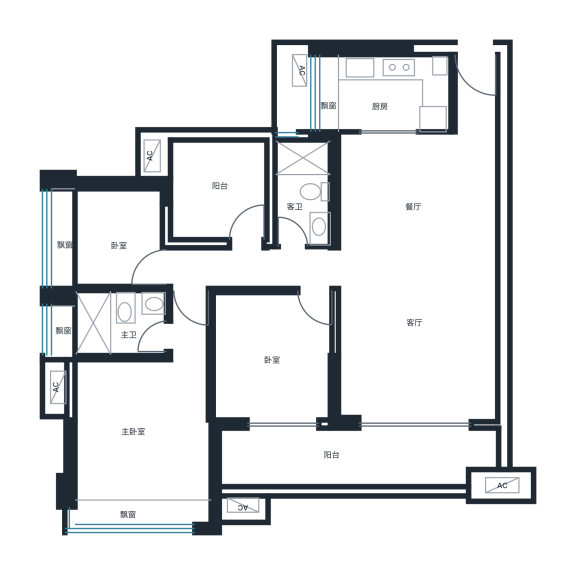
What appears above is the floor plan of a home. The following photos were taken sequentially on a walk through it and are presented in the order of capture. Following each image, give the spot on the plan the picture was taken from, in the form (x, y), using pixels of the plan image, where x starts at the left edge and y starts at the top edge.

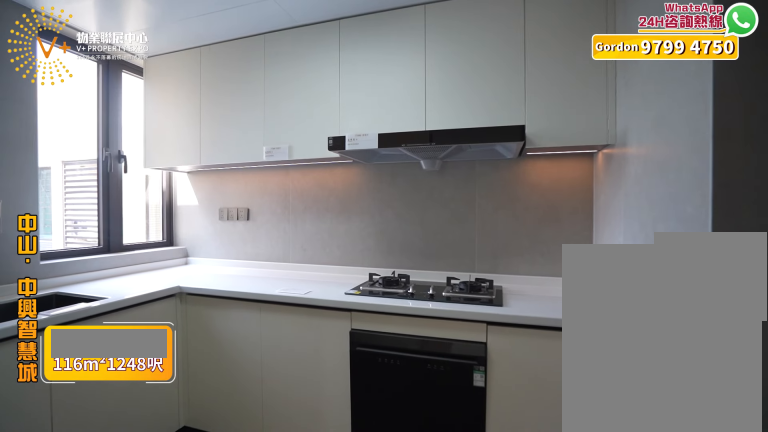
(390, 92)
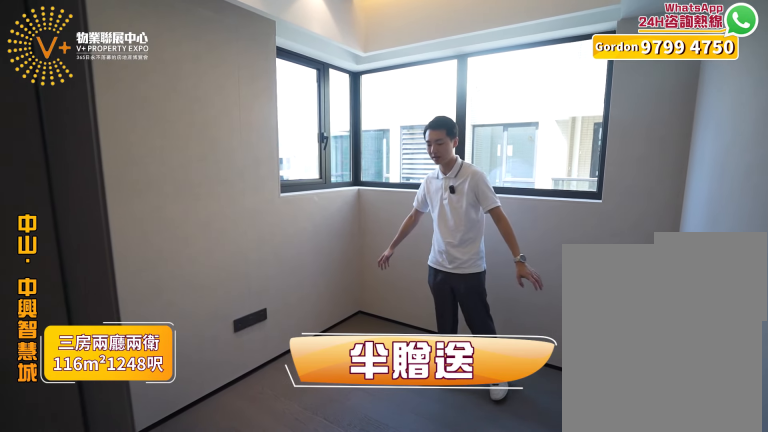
(231, 183)
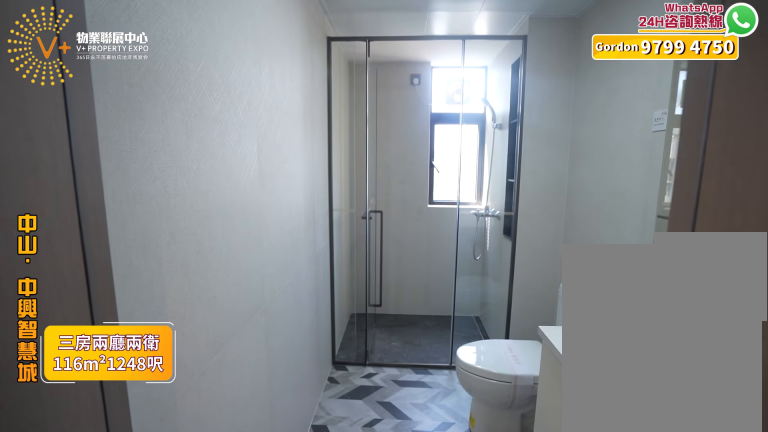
(142, 363)
